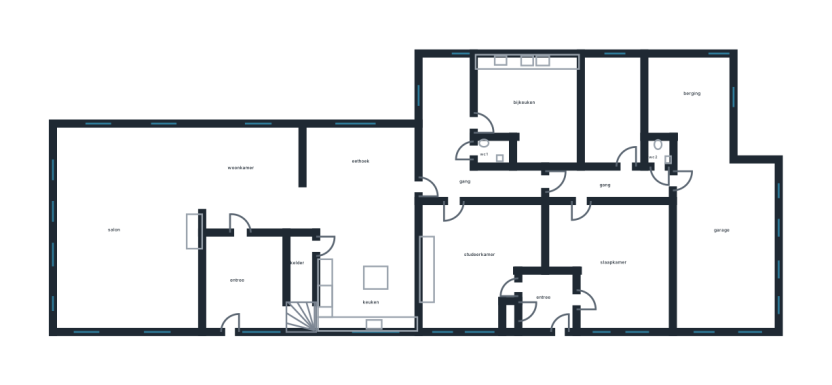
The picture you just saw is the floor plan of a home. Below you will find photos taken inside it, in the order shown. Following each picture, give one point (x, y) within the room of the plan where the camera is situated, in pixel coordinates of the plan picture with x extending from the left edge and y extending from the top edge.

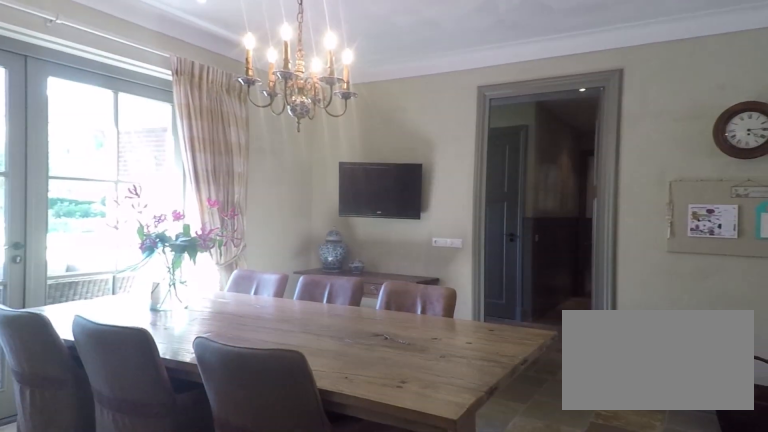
(364, 226)
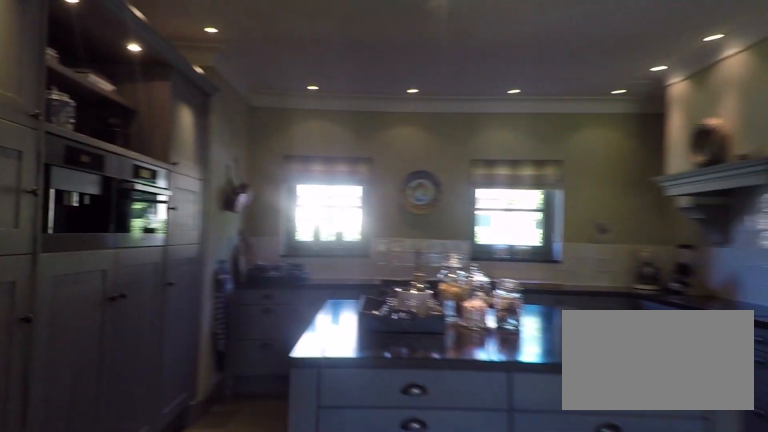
(364, 226)
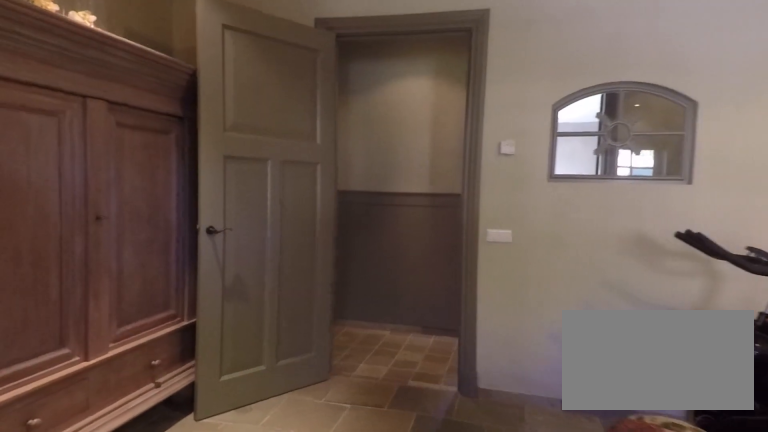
(613, 262)
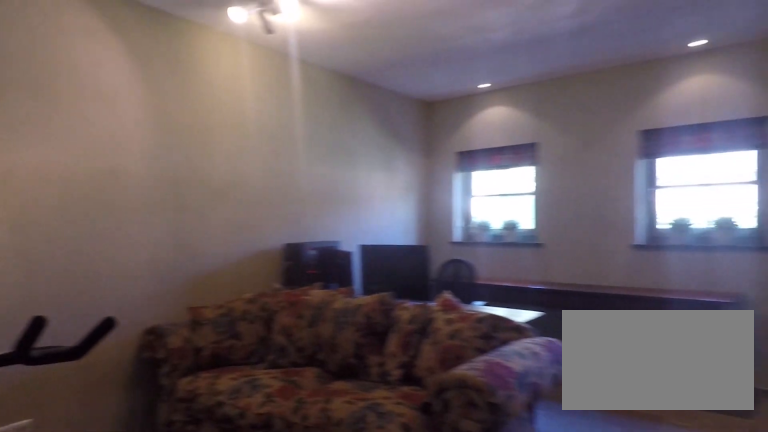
(613, 262)
